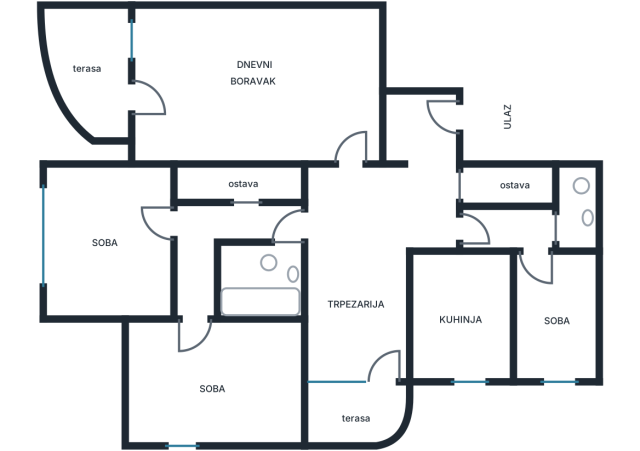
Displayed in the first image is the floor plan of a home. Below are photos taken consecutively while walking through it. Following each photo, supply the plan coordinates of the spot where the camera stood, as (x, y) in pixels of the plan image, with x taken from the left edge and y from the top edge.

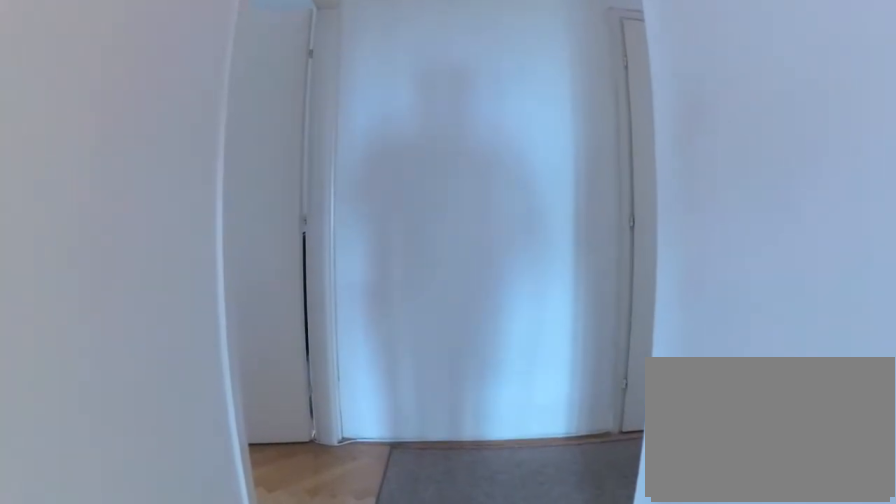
(195, 291)
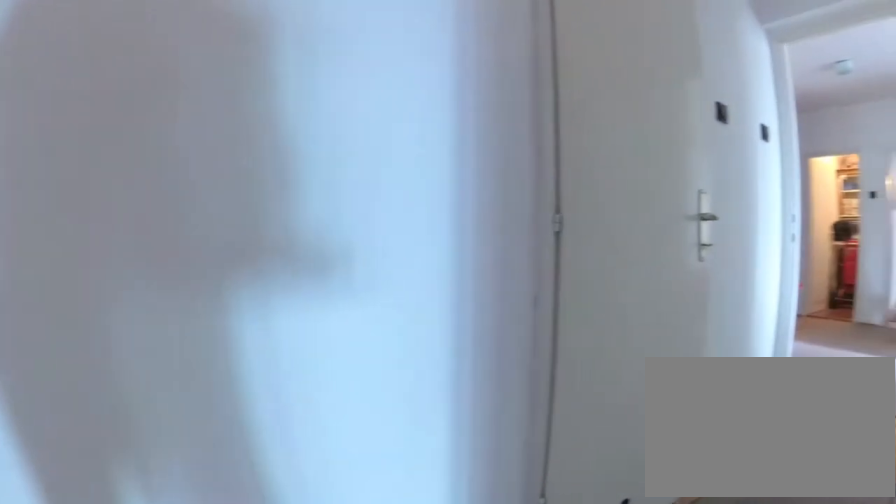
(192, 250)
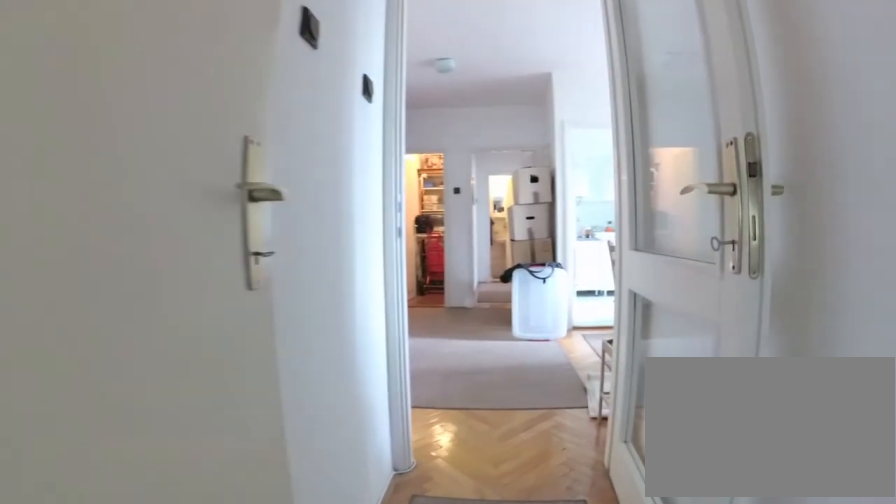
(205, 225)
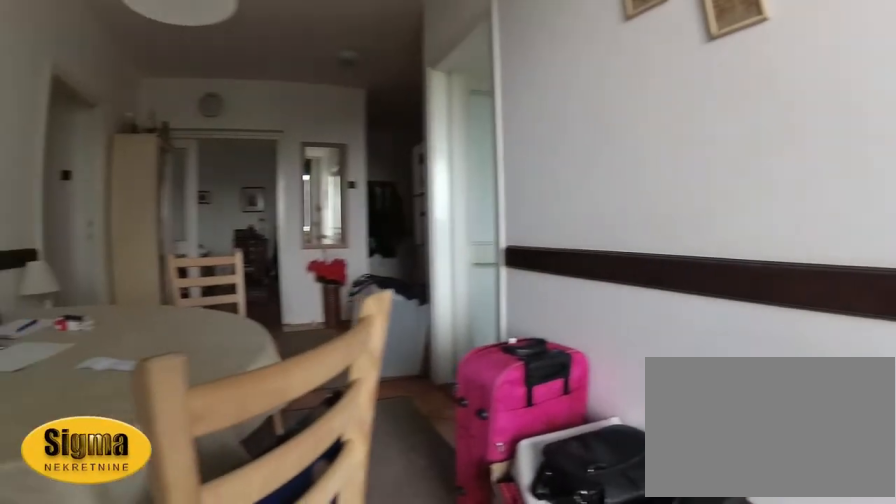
(351, 358)
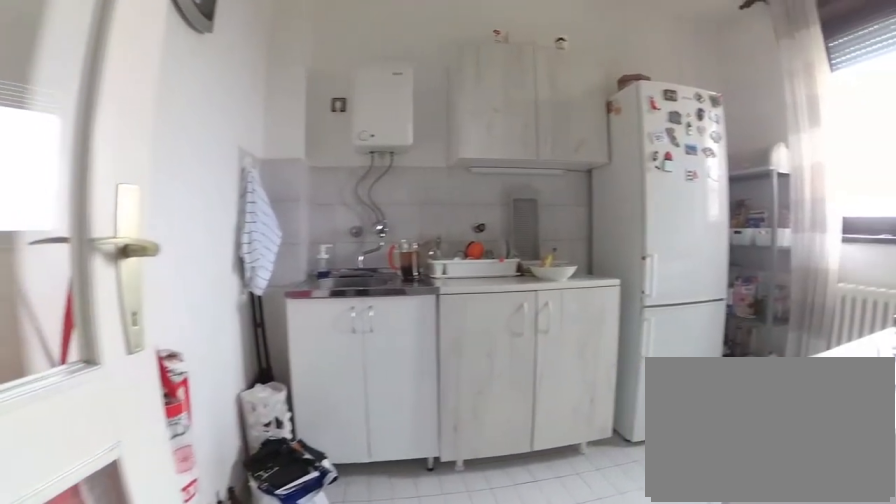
(391, 281)
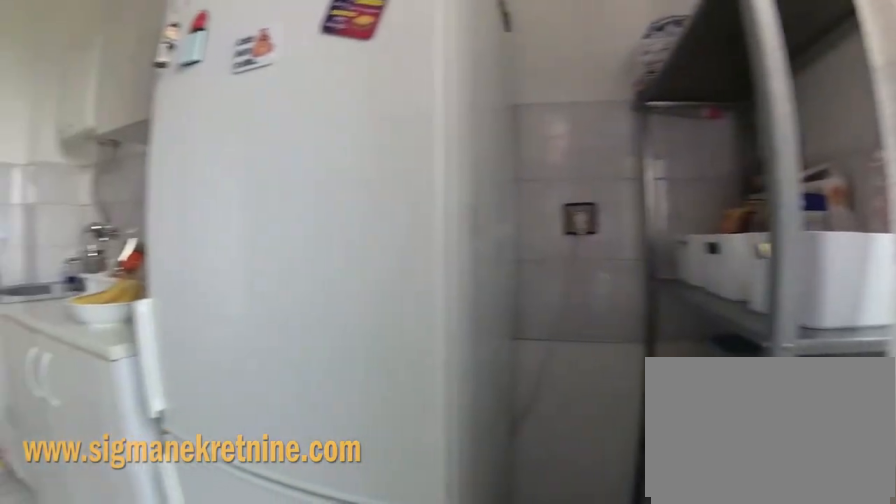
(448, 354)
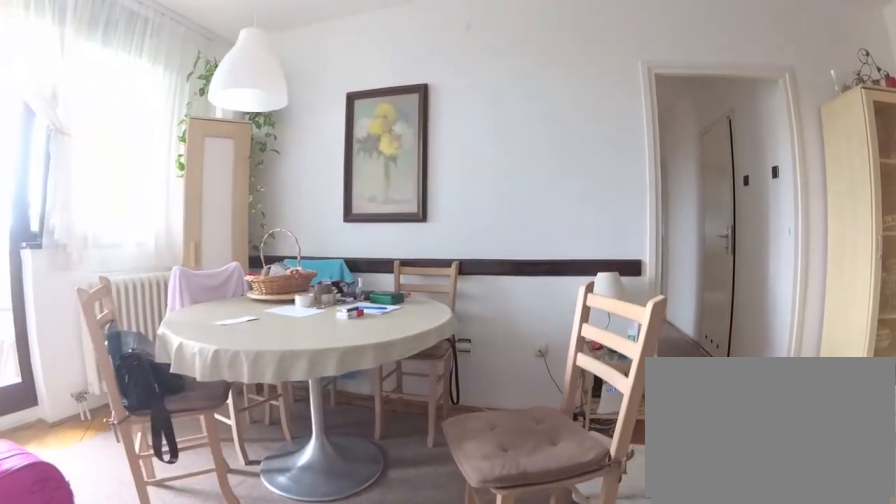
(423, 281)
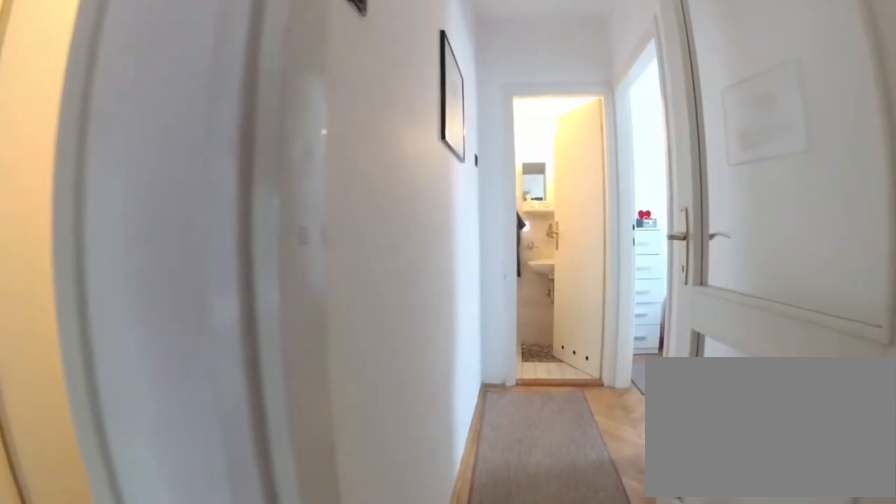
(418, 230)
